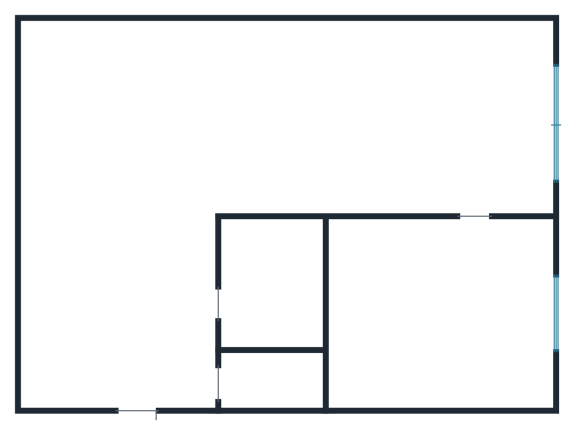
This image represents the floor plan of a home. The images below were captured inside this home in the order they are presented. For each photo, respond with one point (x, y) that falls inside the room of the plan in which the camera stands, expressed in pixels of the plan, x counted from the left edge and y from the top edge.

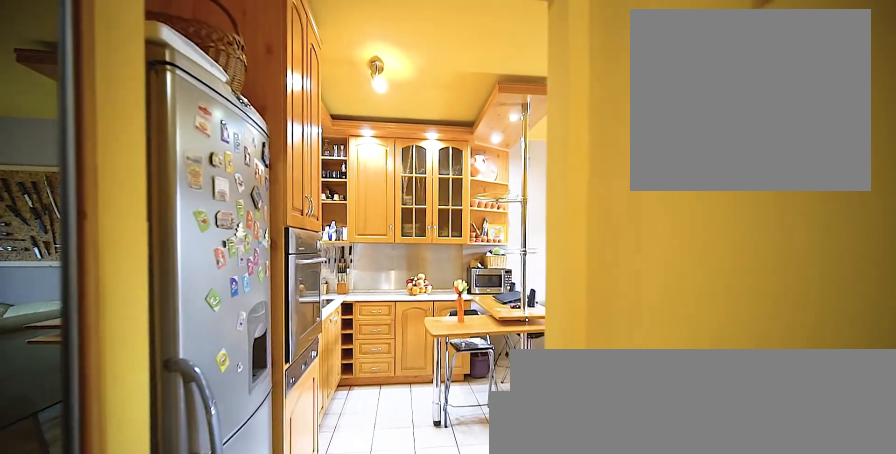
(122, 302)
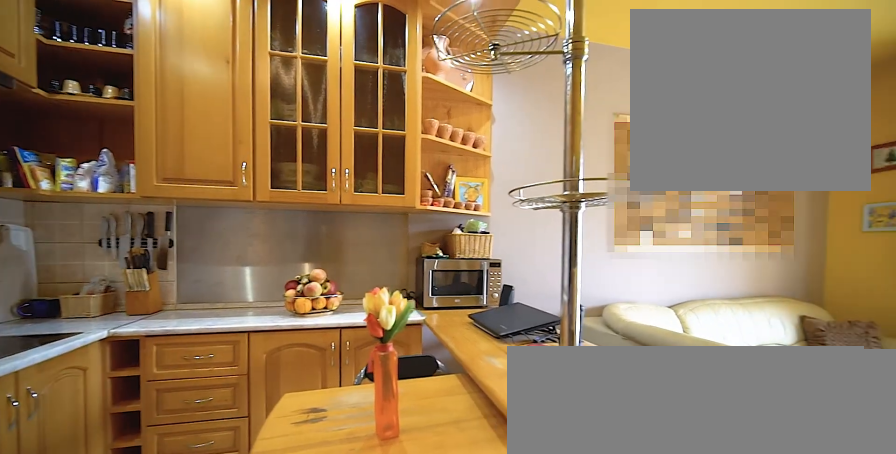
(255, 128)
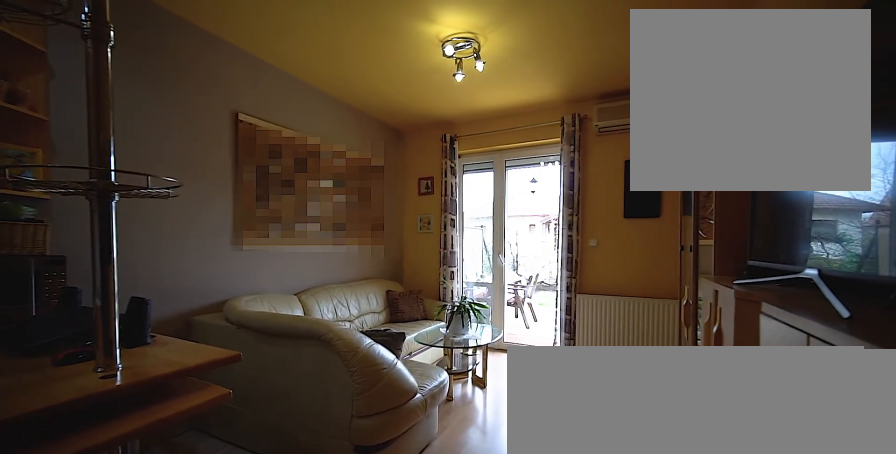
(255, 128)
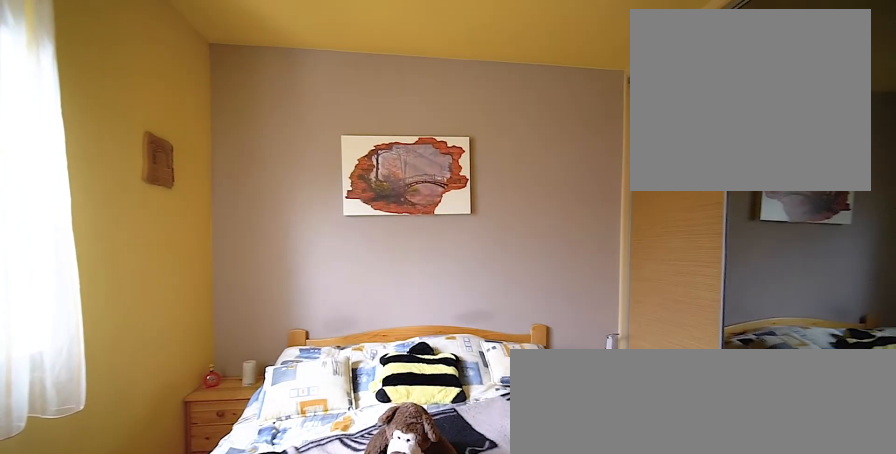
(438, 315)
